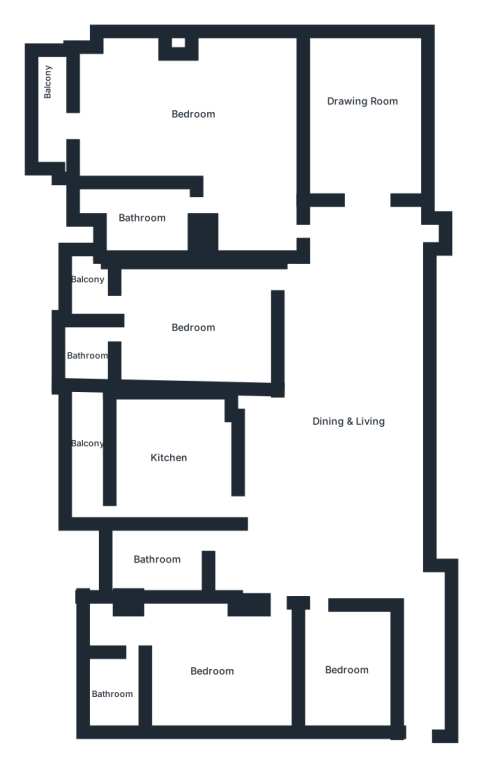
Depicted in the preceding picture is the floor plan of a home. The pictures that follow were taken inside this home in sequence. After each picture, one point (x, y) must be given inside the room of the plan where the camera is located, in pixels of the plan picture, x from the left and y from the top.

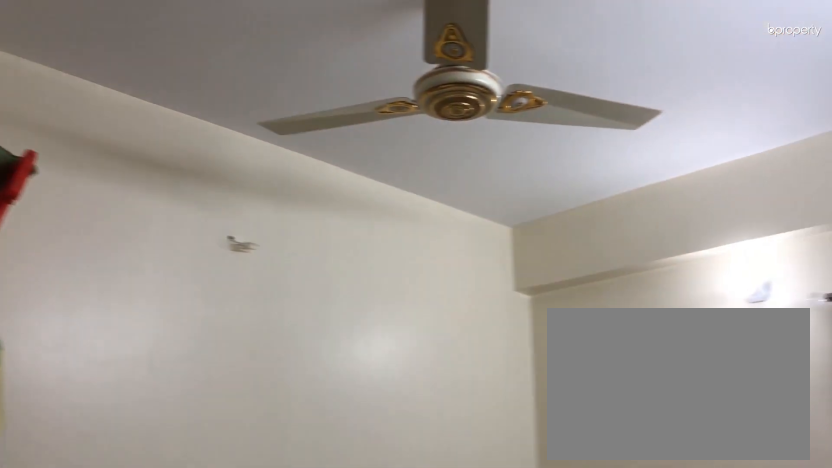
(348, 673)
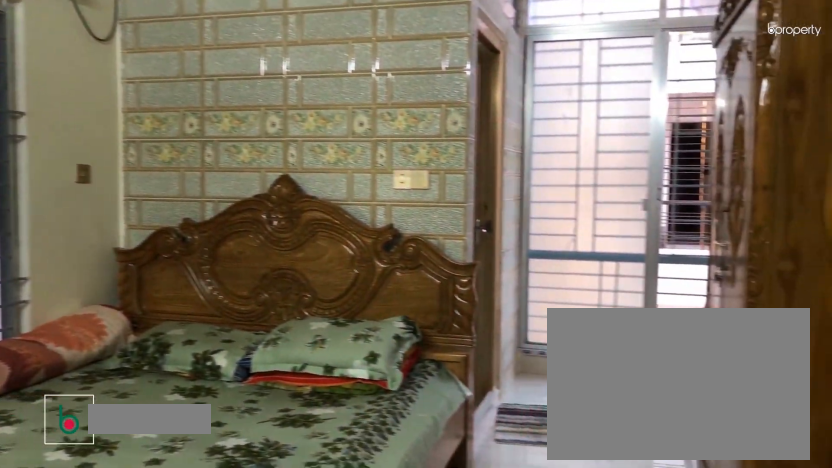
(216, 673)
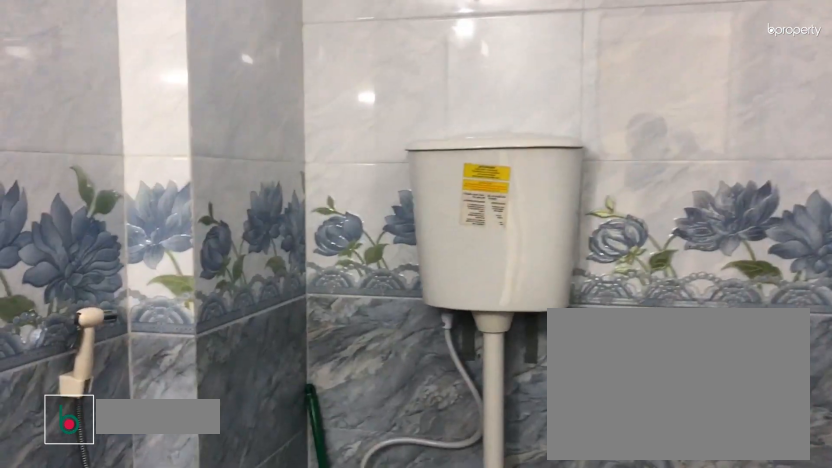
(153, 558)
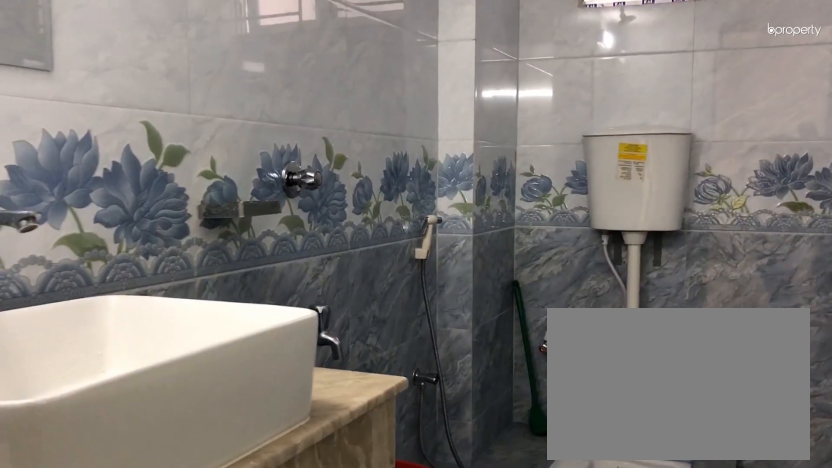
(153, 558)
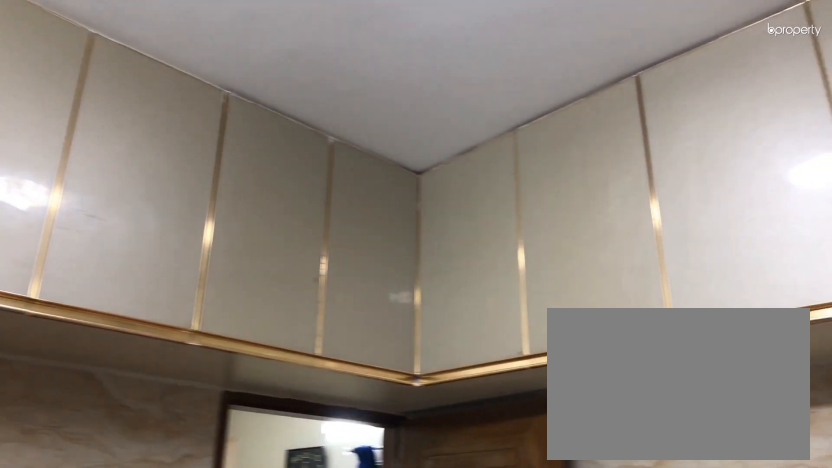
(168, 457)
